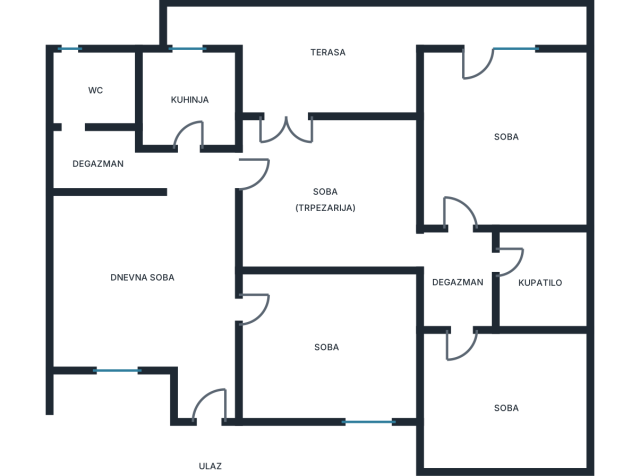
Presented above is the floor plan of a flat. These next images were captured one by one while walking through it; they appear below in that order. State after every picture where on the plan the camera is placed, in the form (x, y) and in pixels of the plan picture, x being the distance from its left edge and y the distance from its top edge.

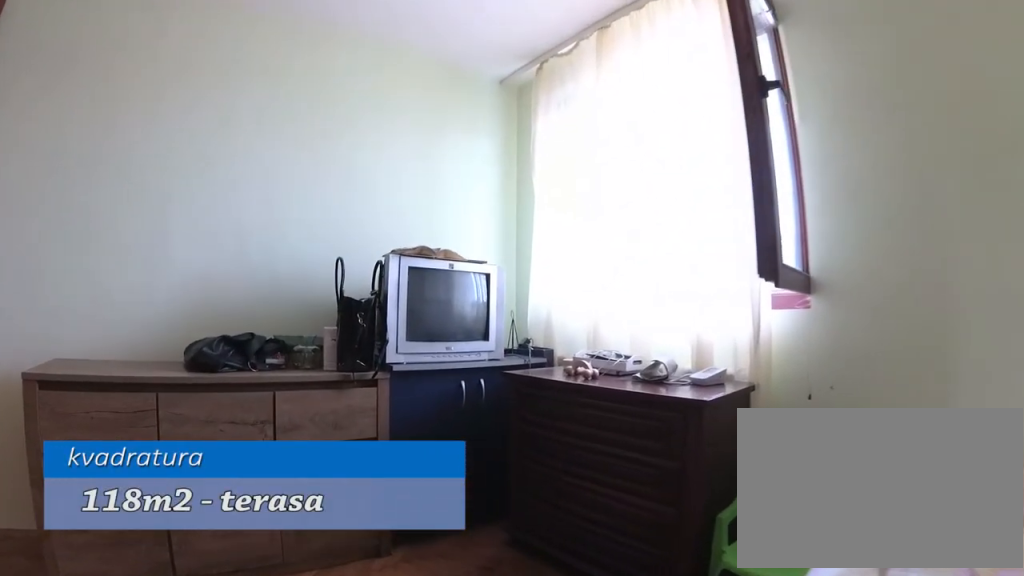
(308, 322)
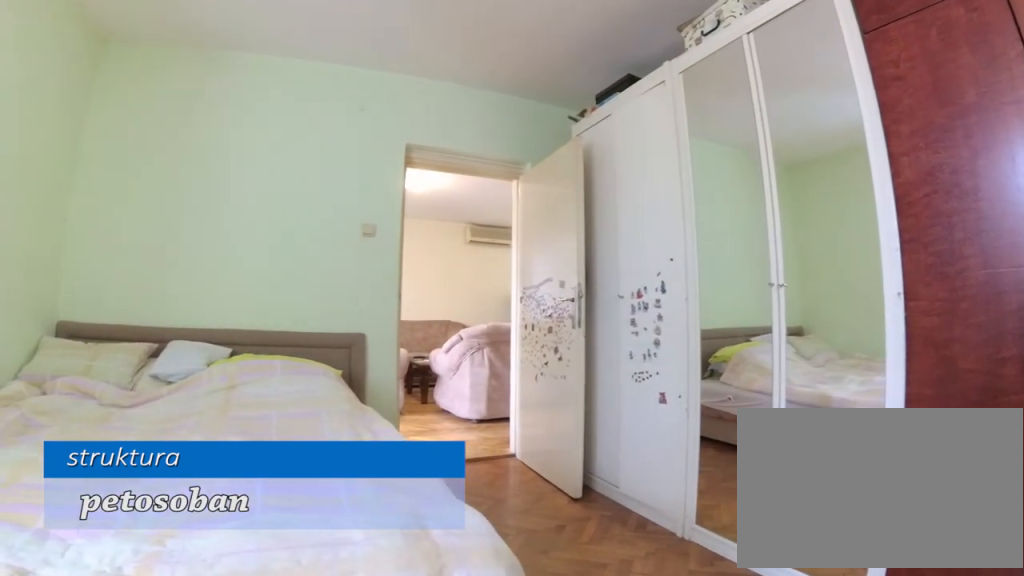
(395, 335)
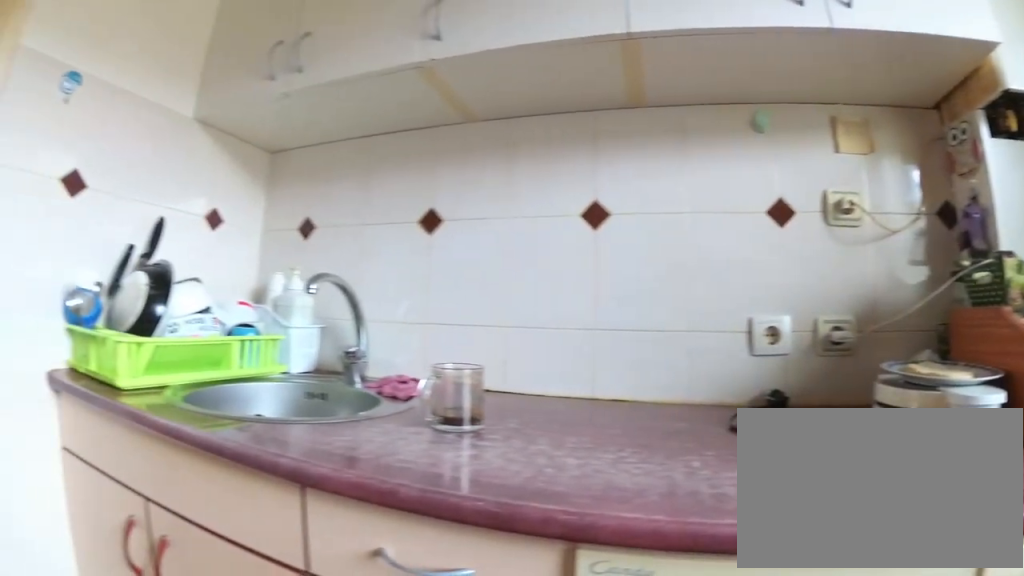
(205, 68)
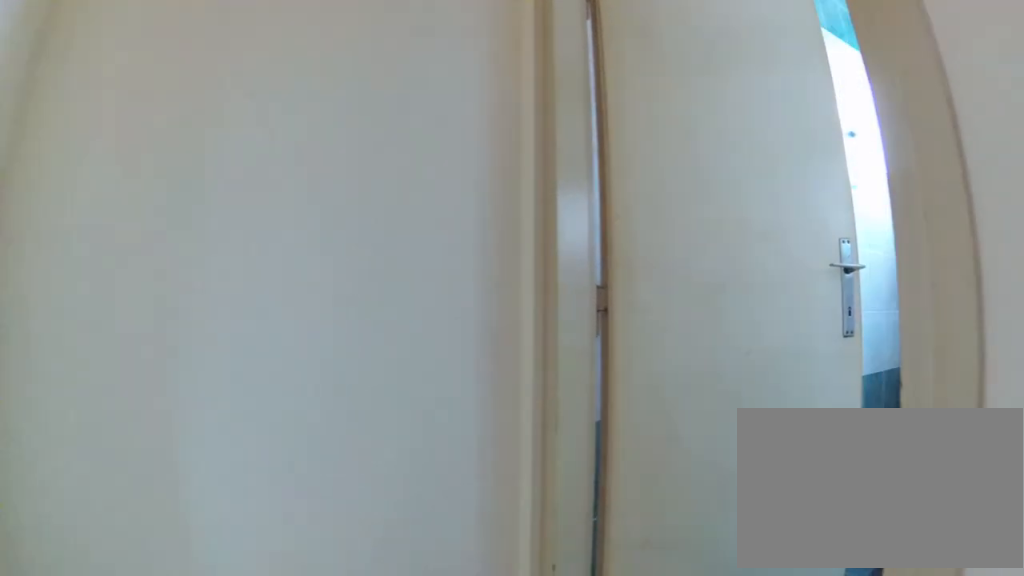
(127, 168)
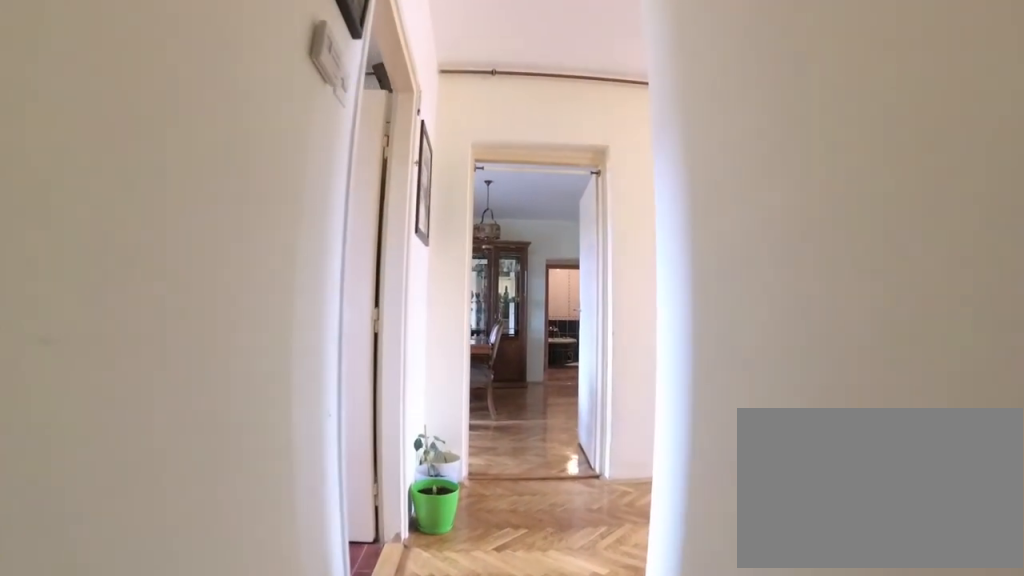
(94, 169)
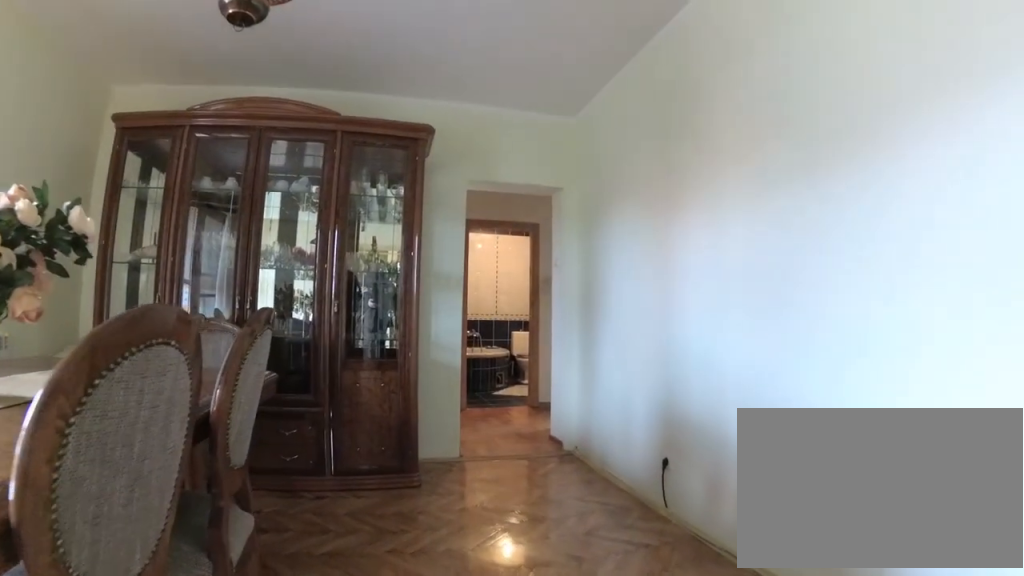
(255, 210)
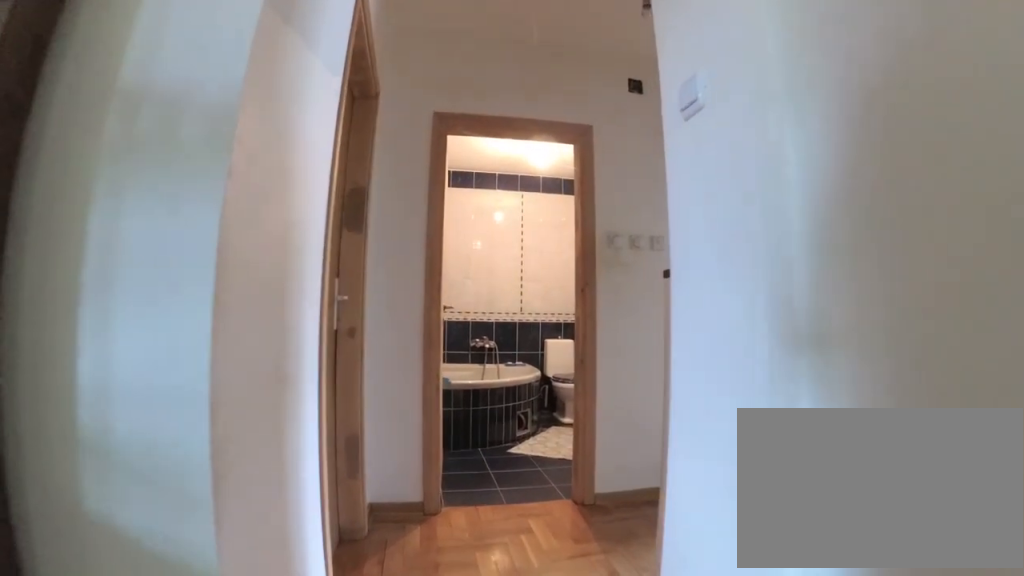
(352, 235)
